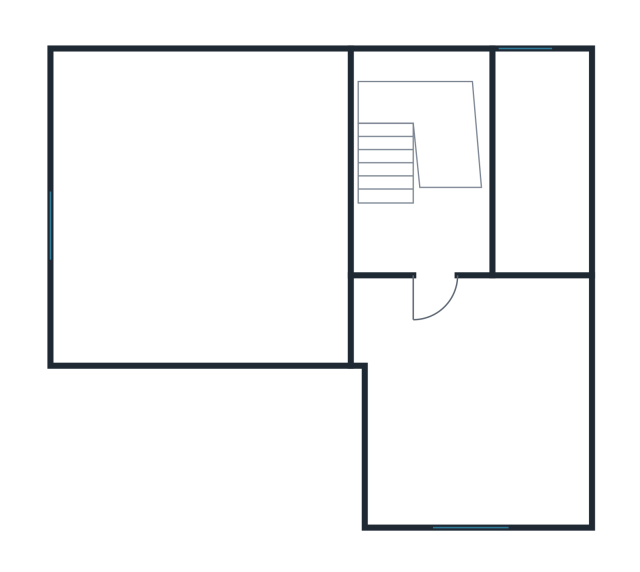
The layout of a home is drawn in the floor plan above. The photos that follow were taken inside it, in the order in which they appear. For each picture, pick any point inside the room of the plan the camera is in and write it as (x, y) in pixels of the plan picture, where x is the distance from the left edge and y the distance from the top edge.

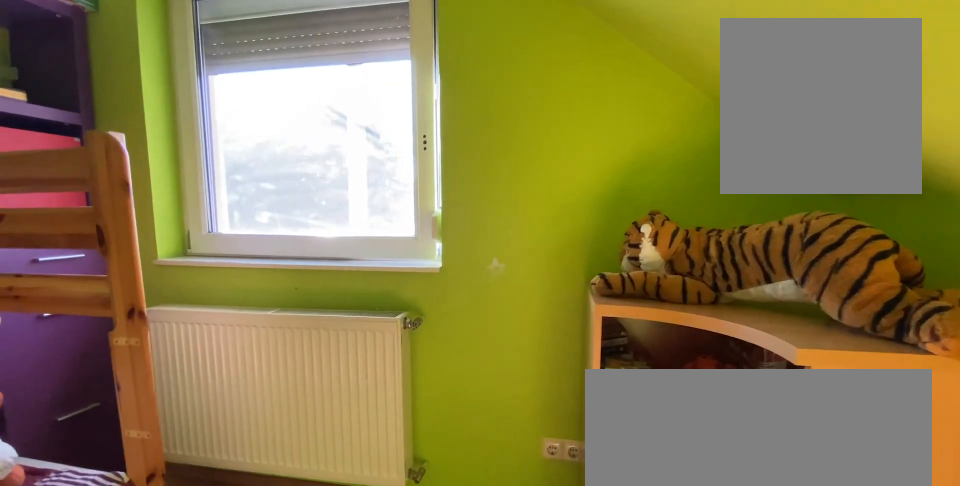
(459, 425)
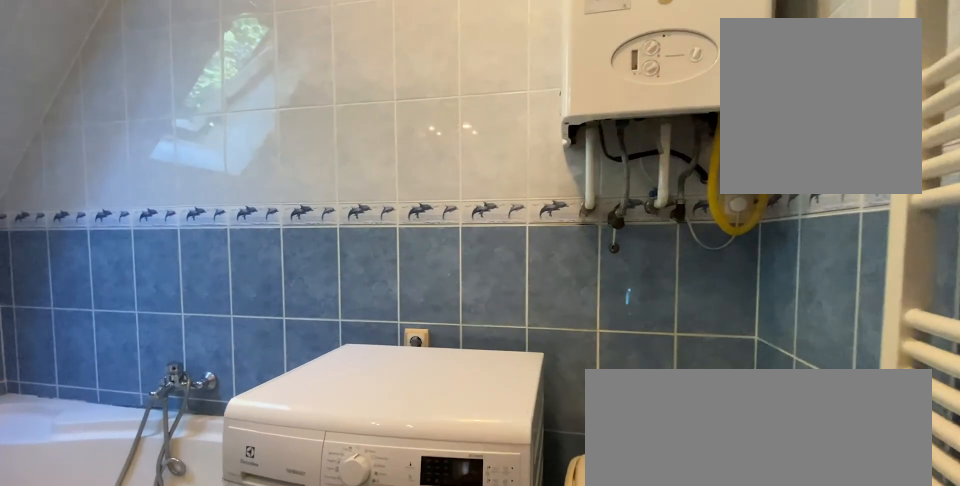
(528, 175)
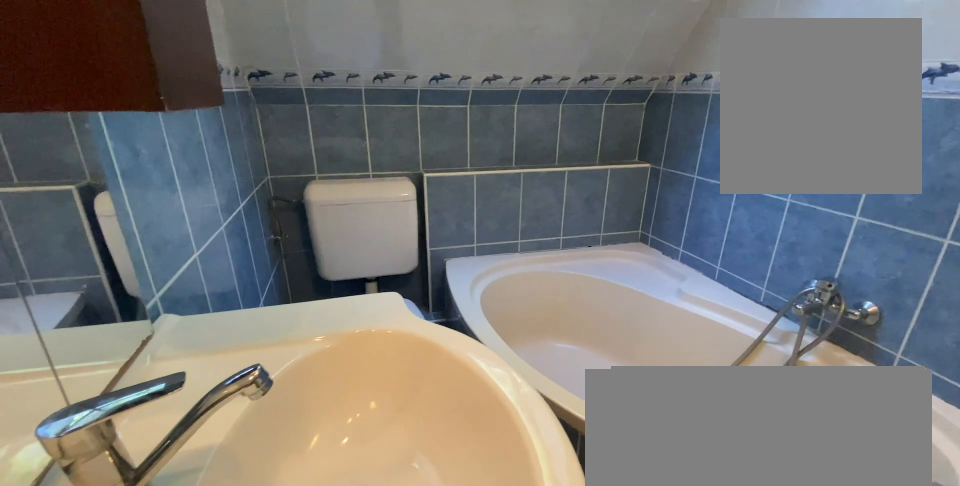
(528, 175)
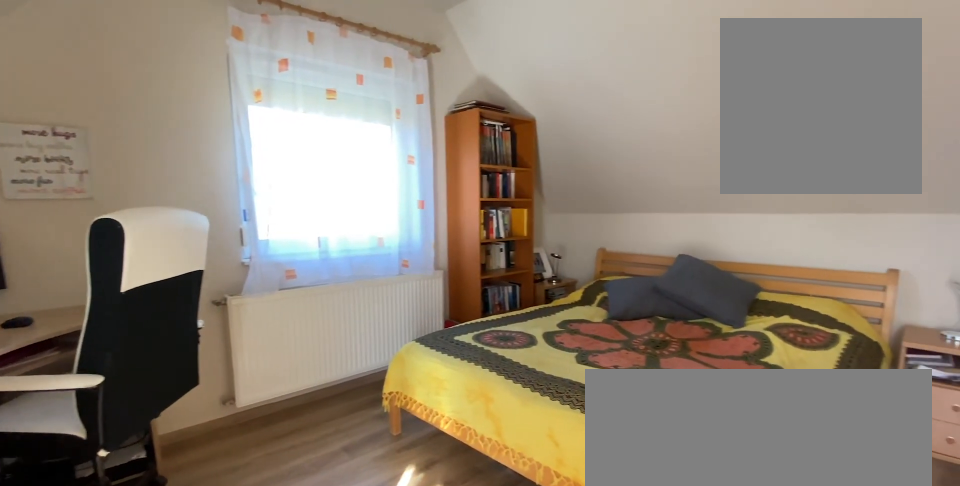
(201, 223)
